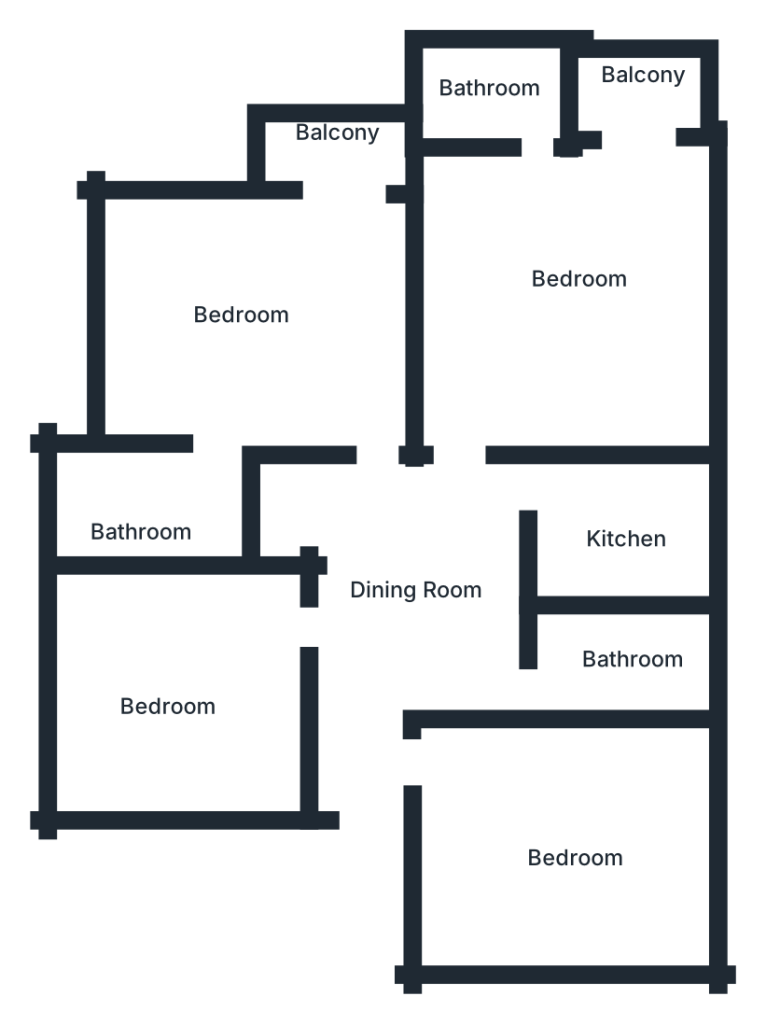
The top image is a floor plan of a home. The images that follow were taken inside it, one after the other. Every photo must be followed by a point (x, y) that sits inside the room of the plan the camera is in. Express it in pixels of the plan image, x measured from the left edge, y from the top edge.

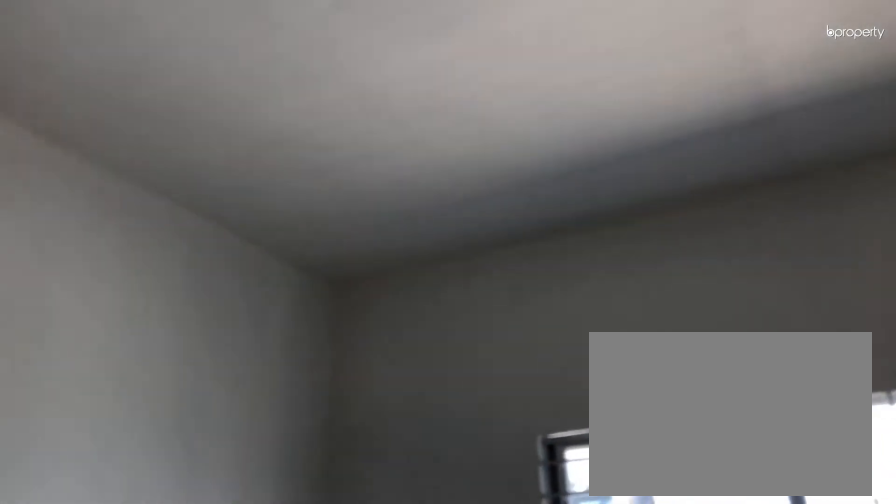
(554, 857)
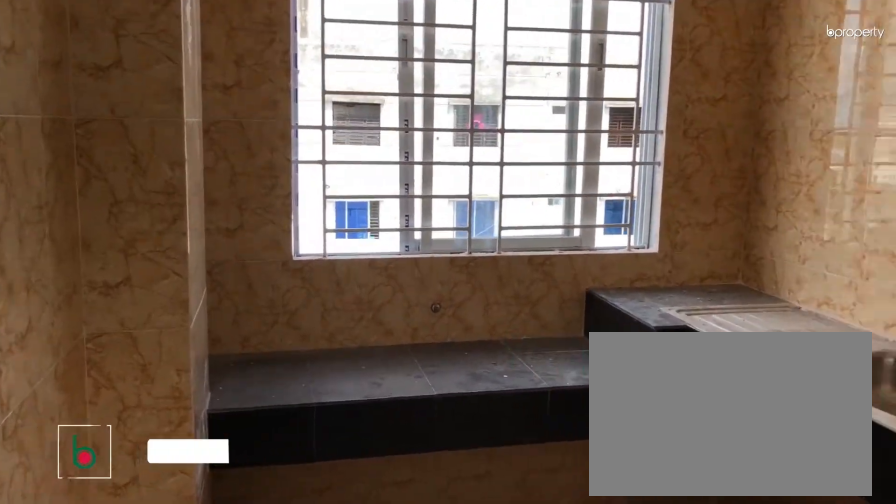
(612, 537)
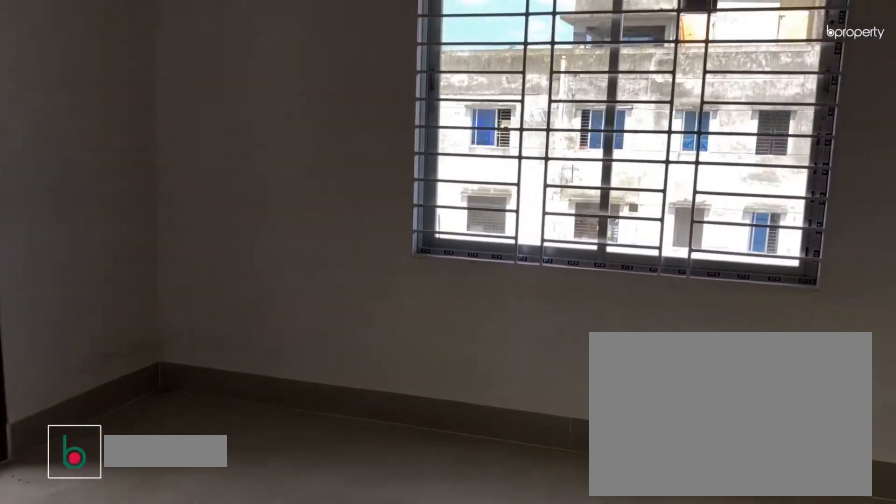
(564, 263)
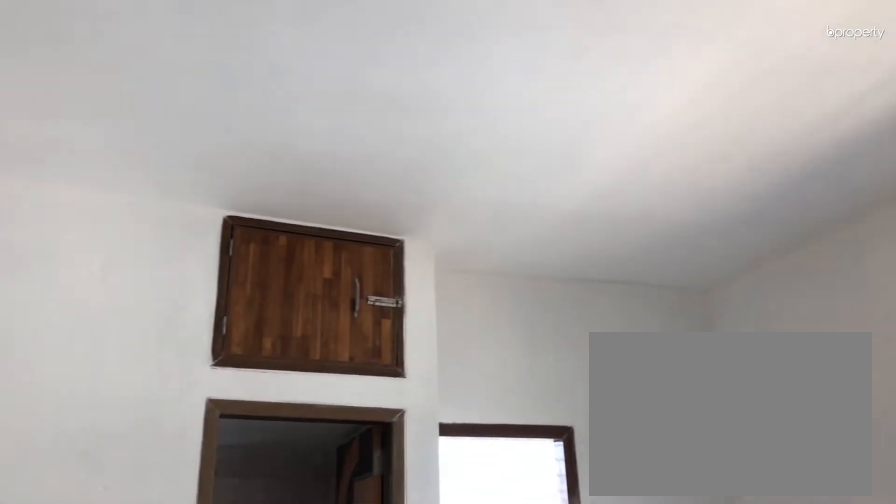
(563, 264)
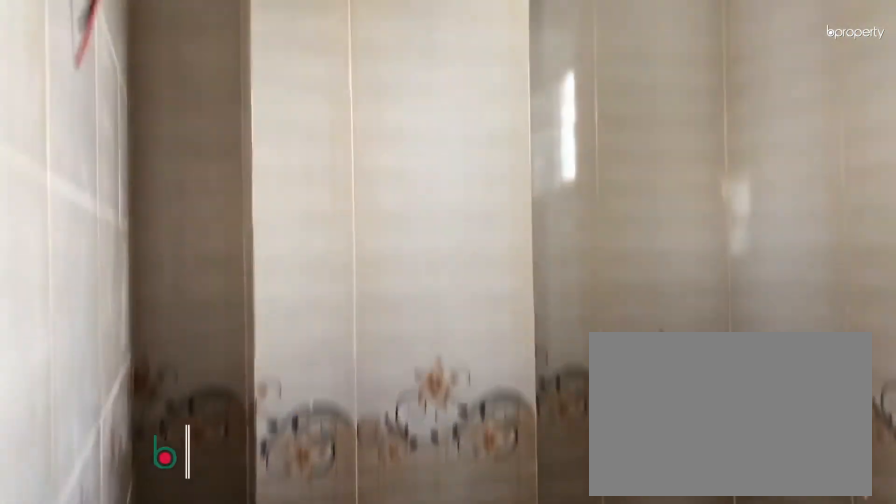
(483, 92)
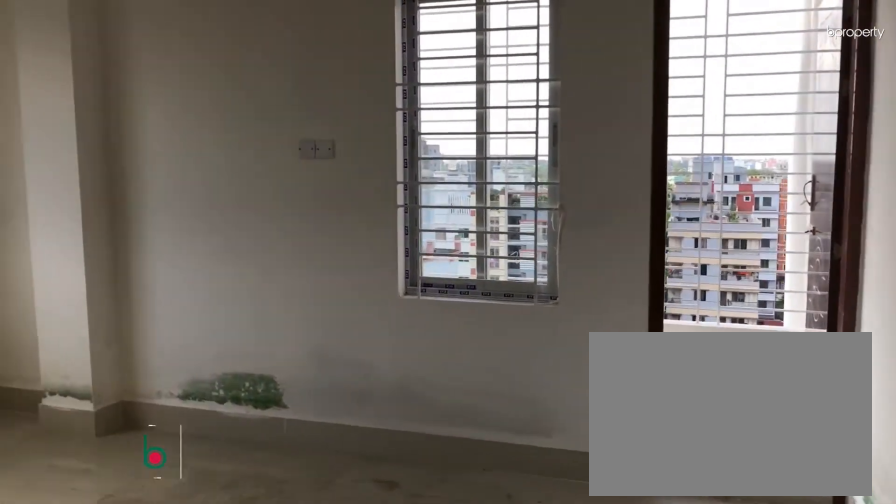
(255, 331)
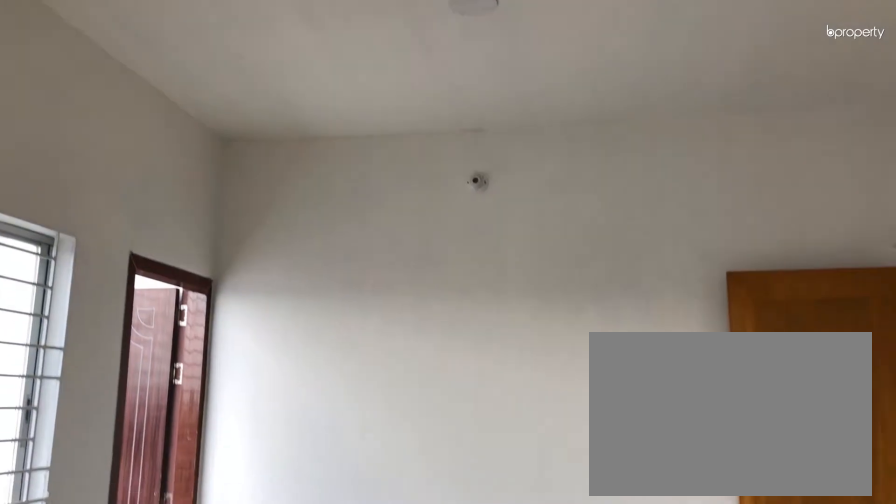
(255, 331)
